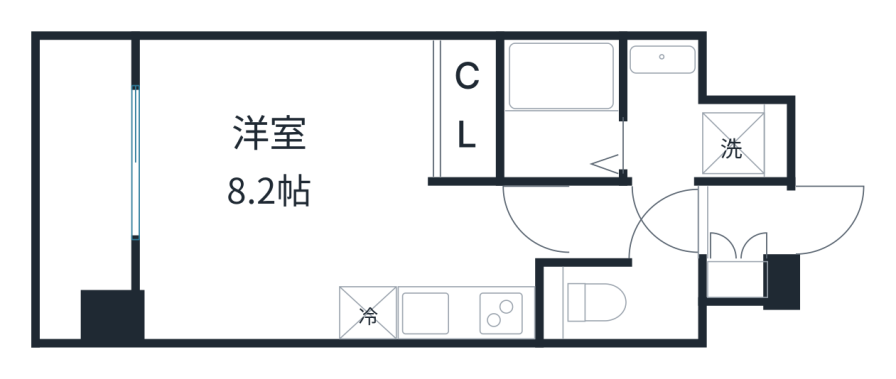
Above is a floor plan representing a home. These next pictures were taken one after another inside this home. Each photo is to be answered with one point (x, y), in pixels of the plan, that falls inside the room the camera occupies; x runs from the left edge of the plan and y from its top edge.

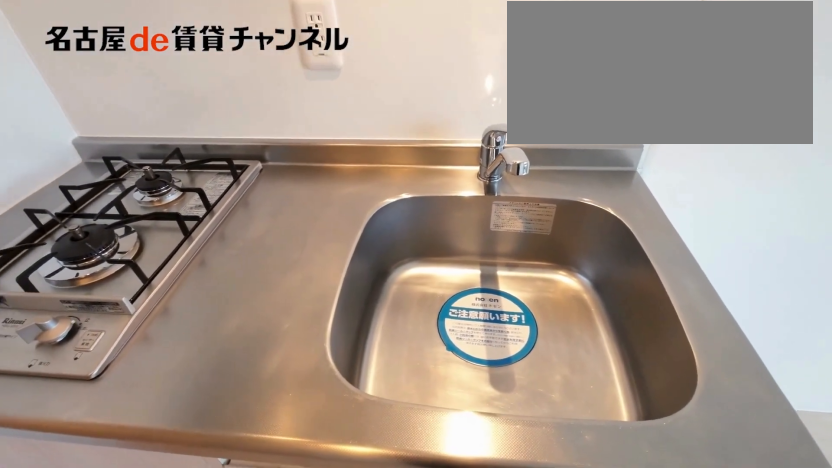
(466, 312)
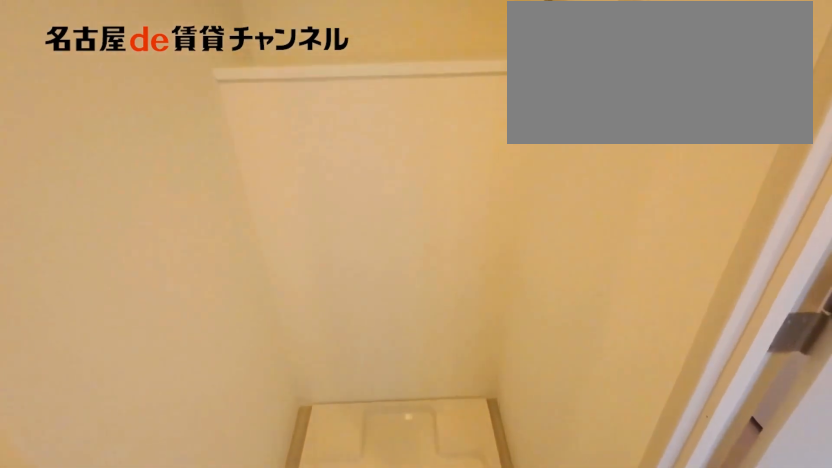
(694, 121)
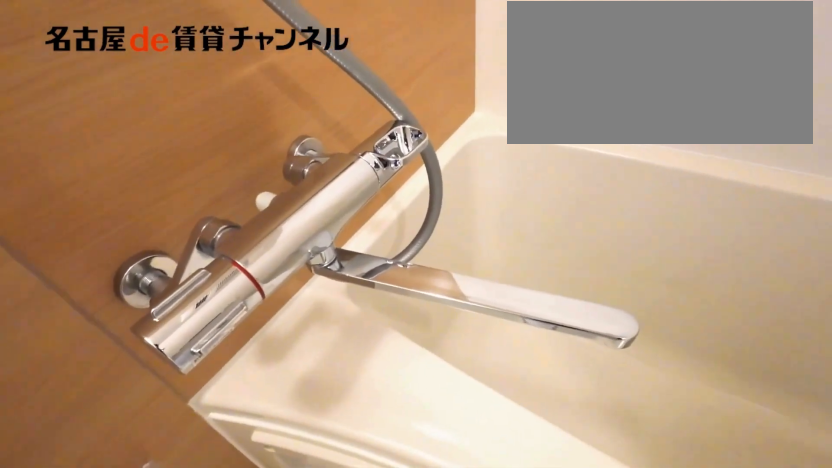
(561, 108)
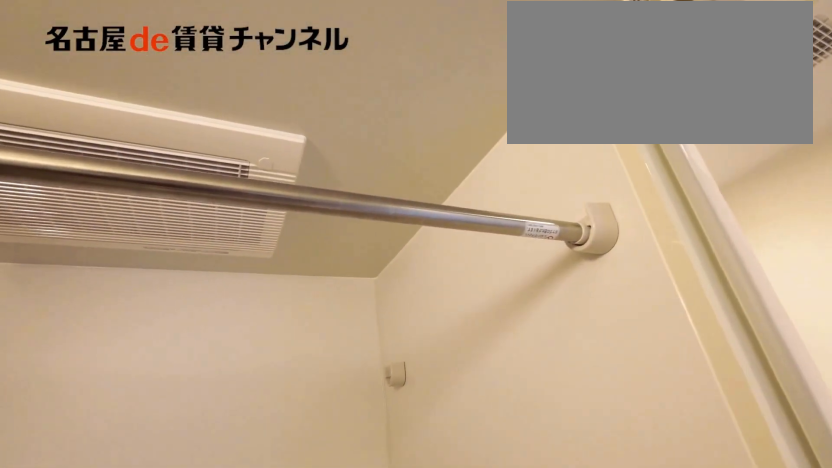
(561, 108)
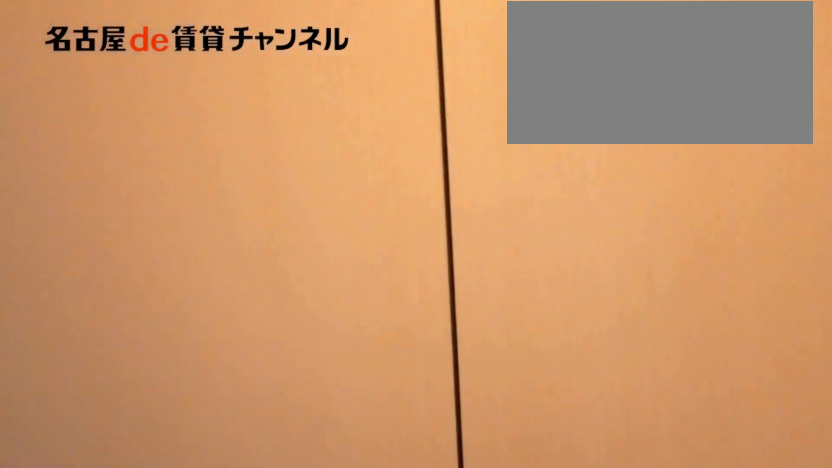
(621, 303)
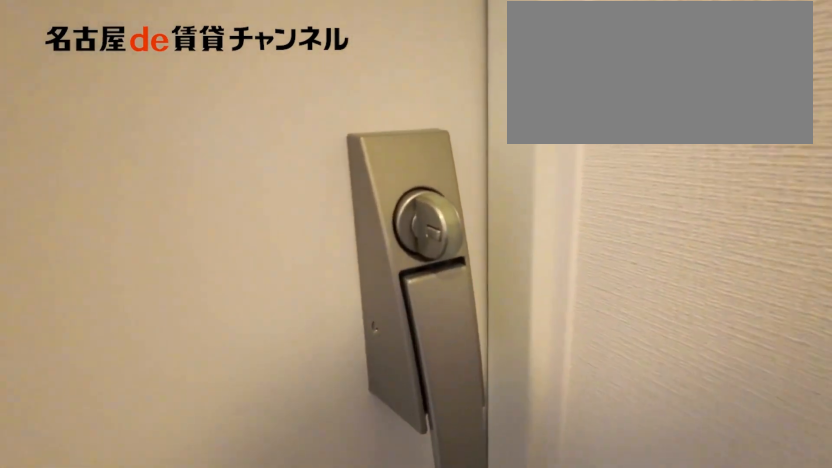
(746, 223)
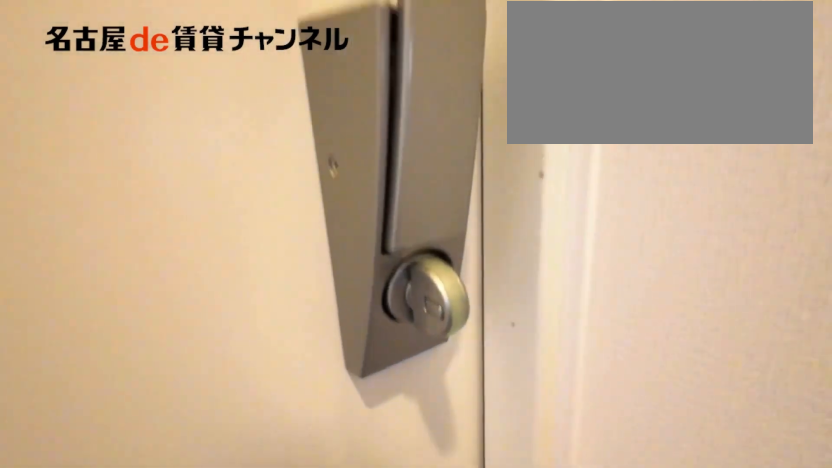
(746, 223)
